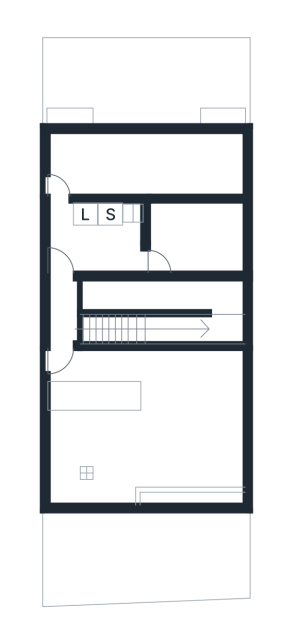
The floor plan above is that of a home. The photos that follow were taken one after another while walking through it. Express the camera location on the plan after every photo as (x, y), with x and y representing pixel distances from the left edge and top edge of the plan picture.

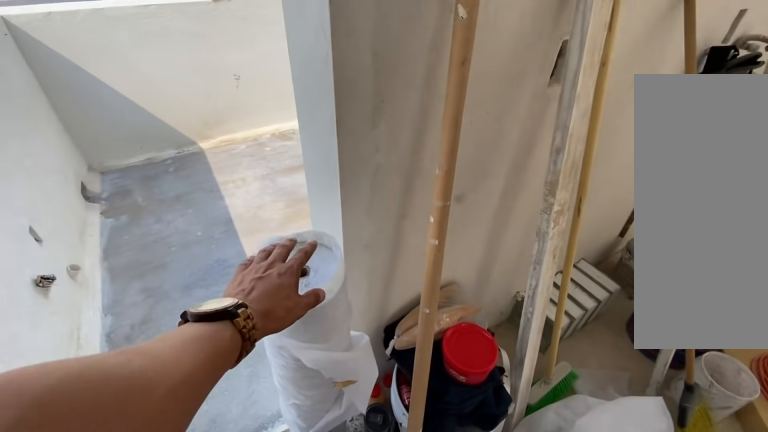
(67, 215)
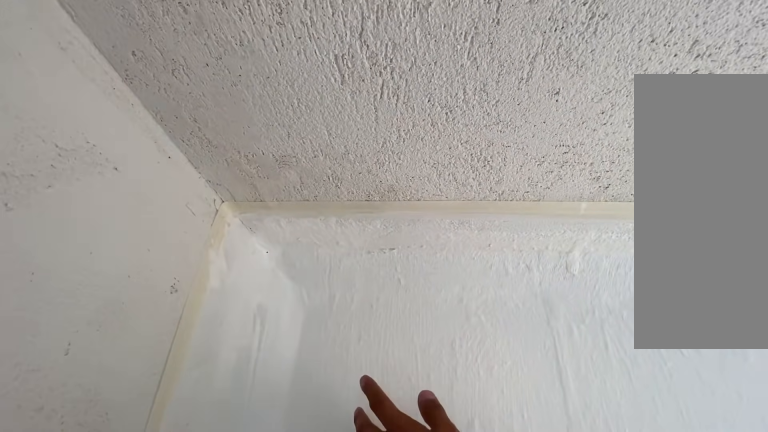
(148, 153)
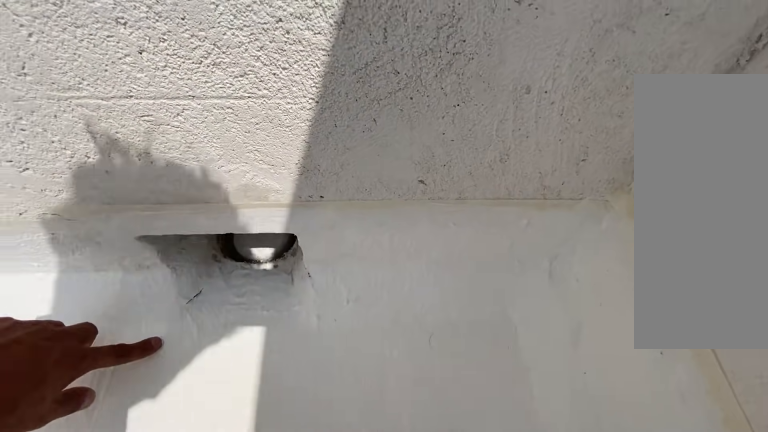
(56, 146)
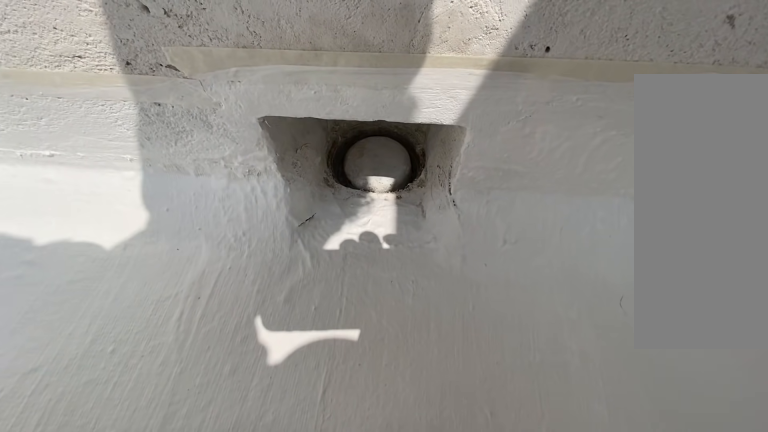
(56, 145)
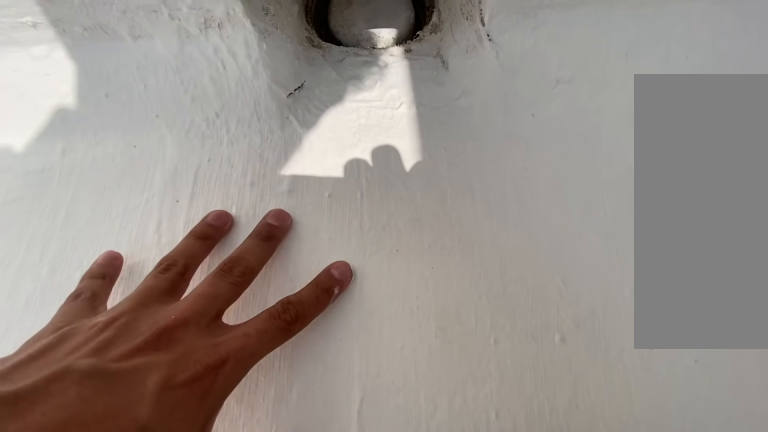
(56, 144)
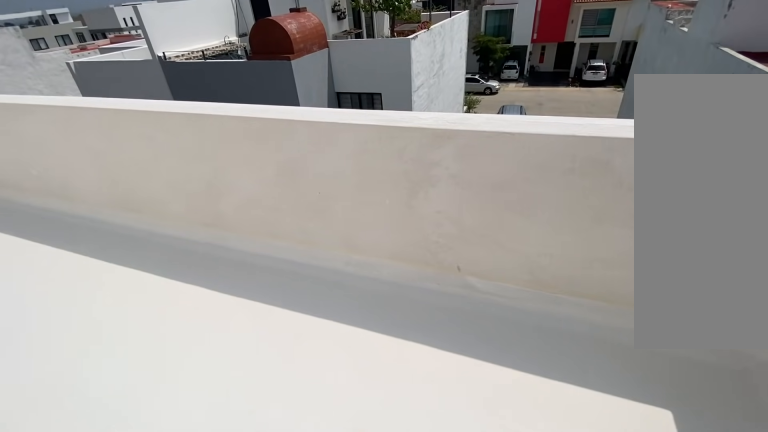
(205, 163)
